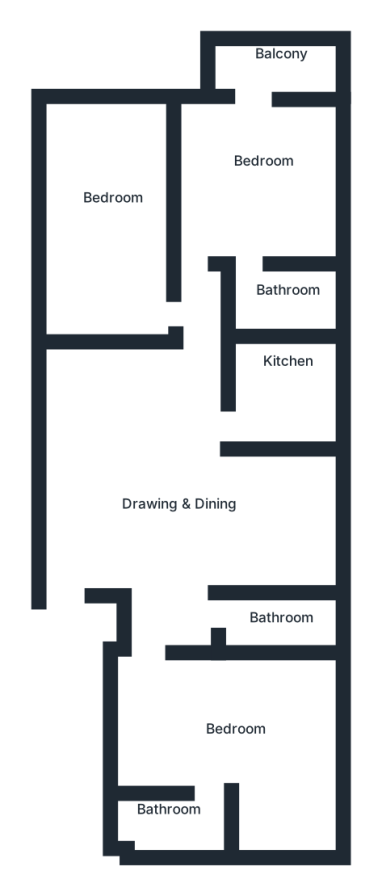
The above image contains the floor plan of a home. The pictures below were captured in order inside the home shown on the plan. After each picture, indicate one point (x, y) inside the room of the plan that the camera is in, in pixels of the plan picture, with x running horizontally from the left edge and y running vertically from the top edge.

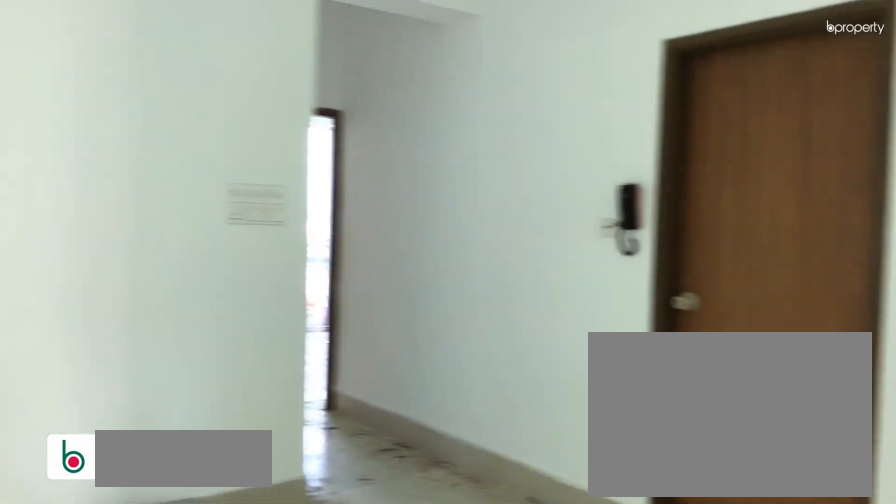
(157, 505)
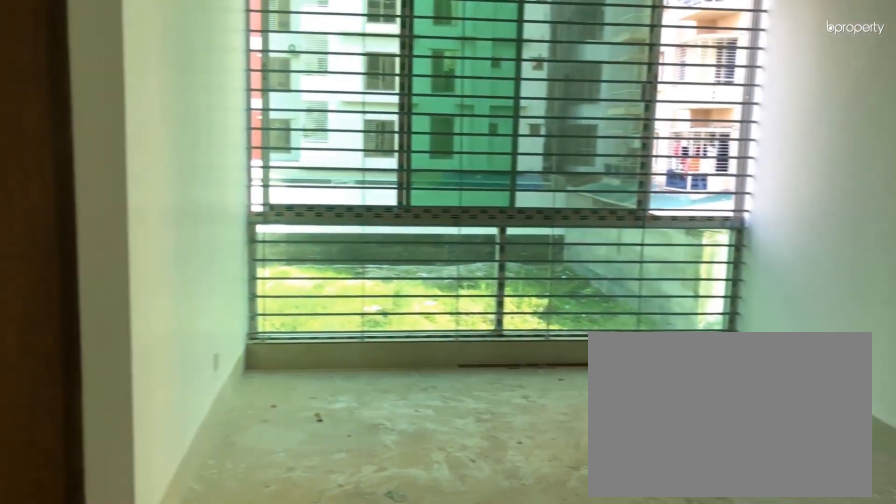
(157, 505)
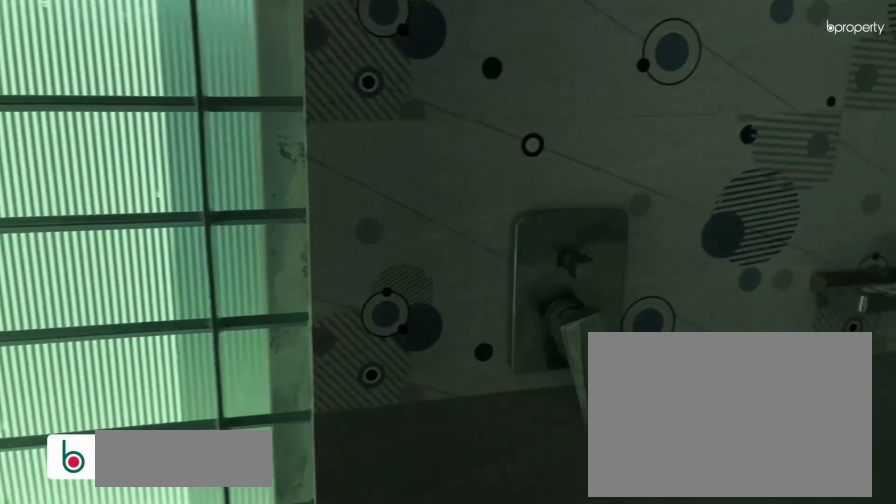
(194, 812)
